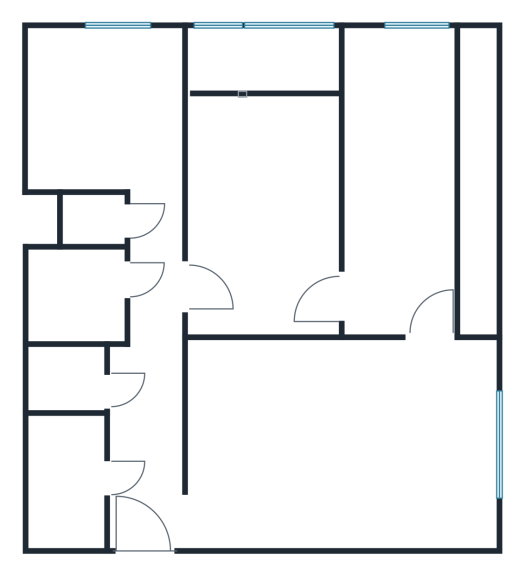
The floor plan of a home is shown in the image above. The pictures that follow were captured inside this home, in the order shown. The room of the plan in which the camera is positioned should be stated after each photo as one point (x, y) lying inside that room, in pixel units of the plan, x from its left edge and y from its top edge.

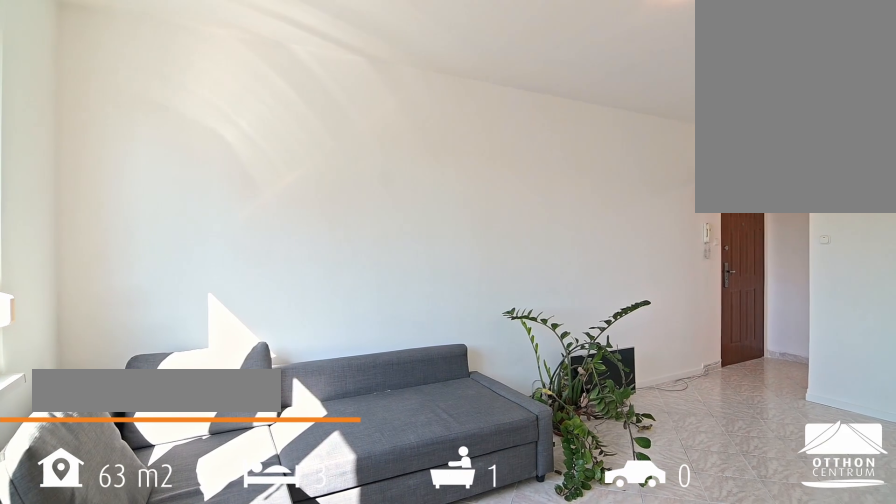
(343, 447)
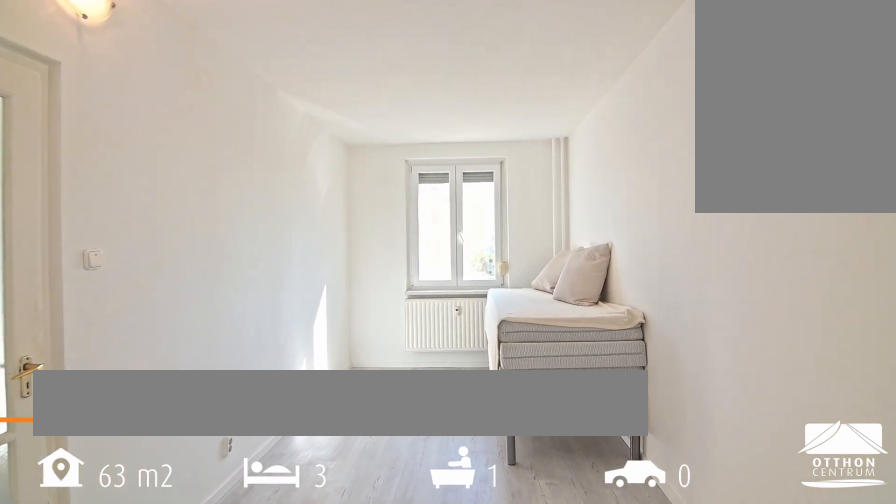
(404, 197)
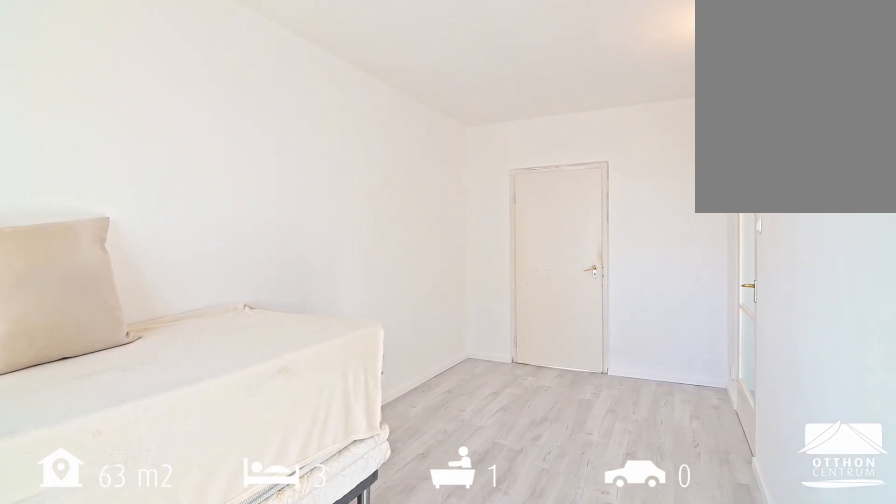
(404, 197)
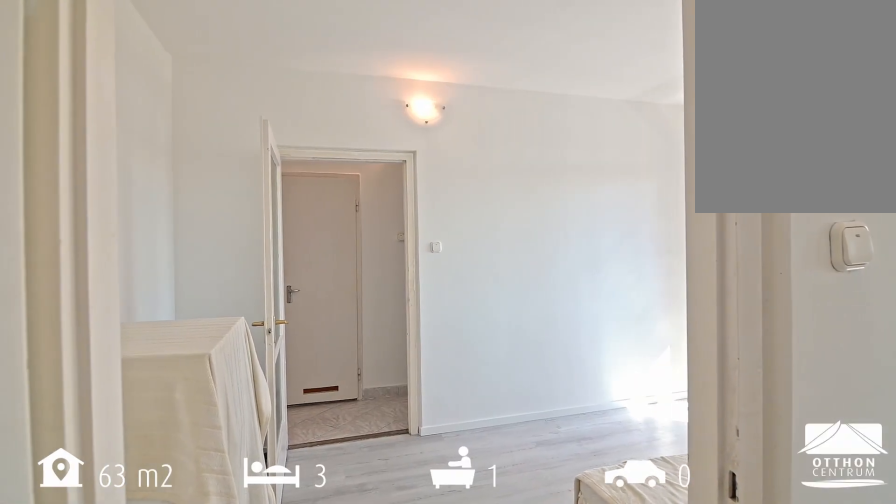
(269, 214)
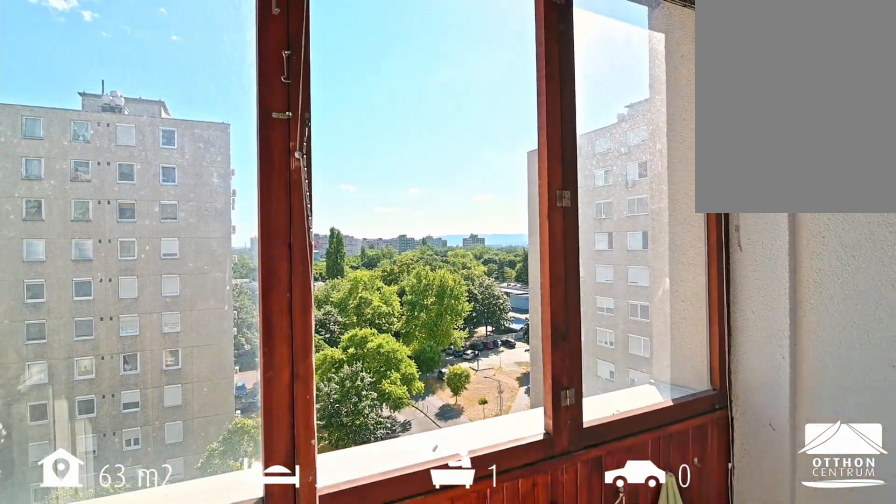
(265, 63)
